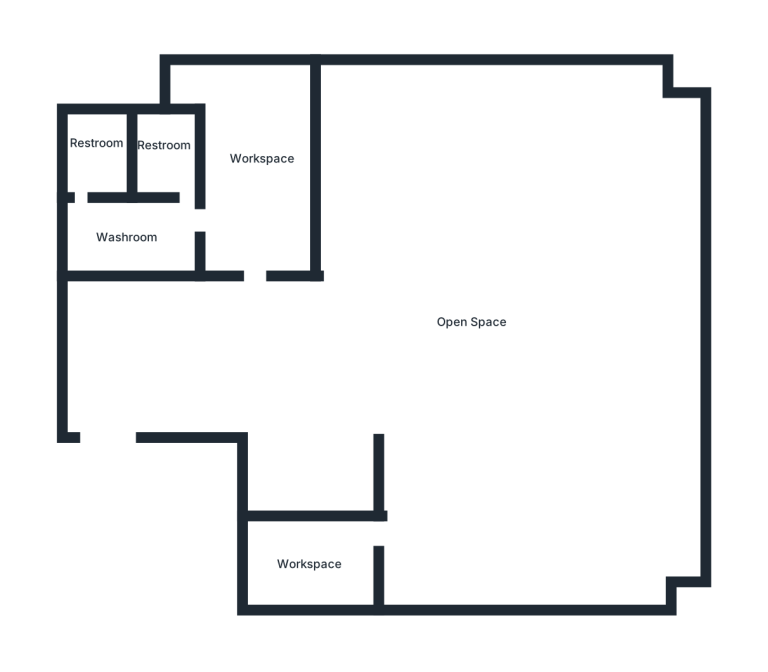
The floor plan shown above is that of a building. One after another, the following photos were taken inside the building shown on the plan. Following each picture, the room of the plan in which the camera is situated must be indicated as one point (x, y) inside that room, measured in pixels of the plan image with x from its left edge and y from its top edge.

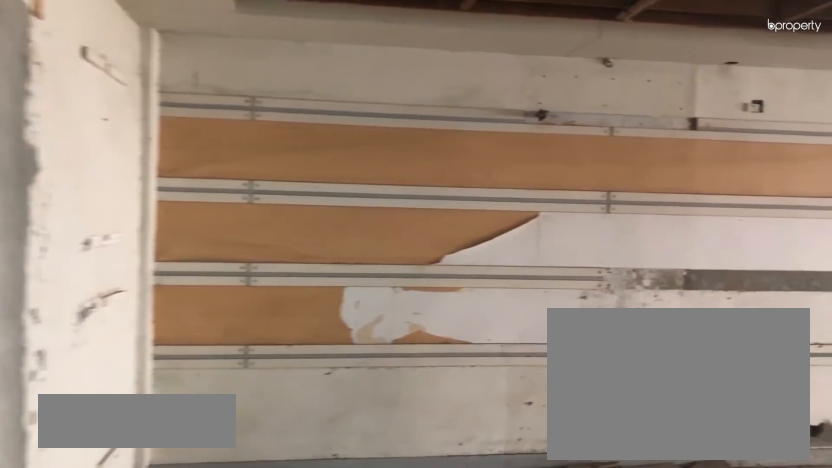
(103, 364)
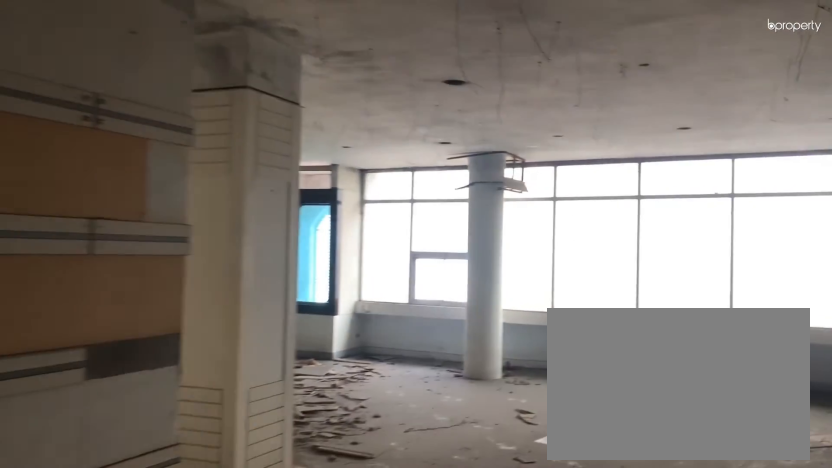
(301, 347)
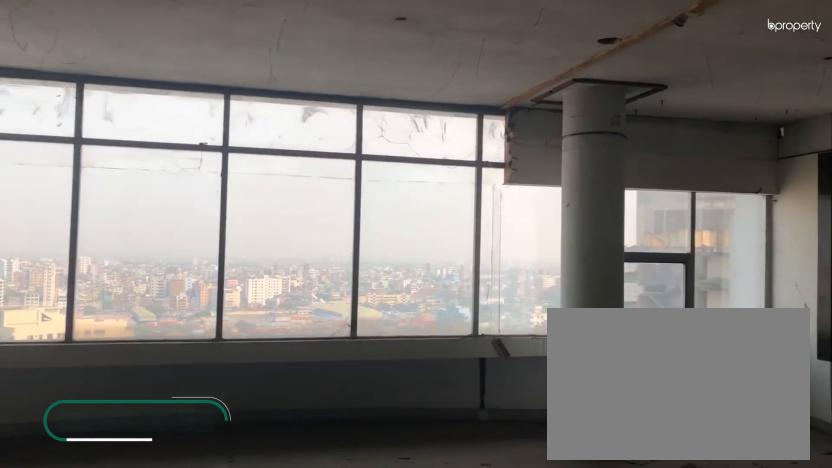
(478, 335)
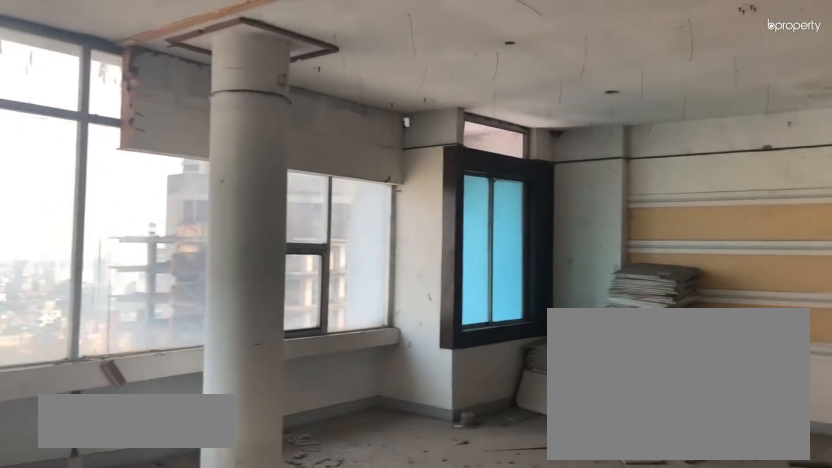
(478, 335)
